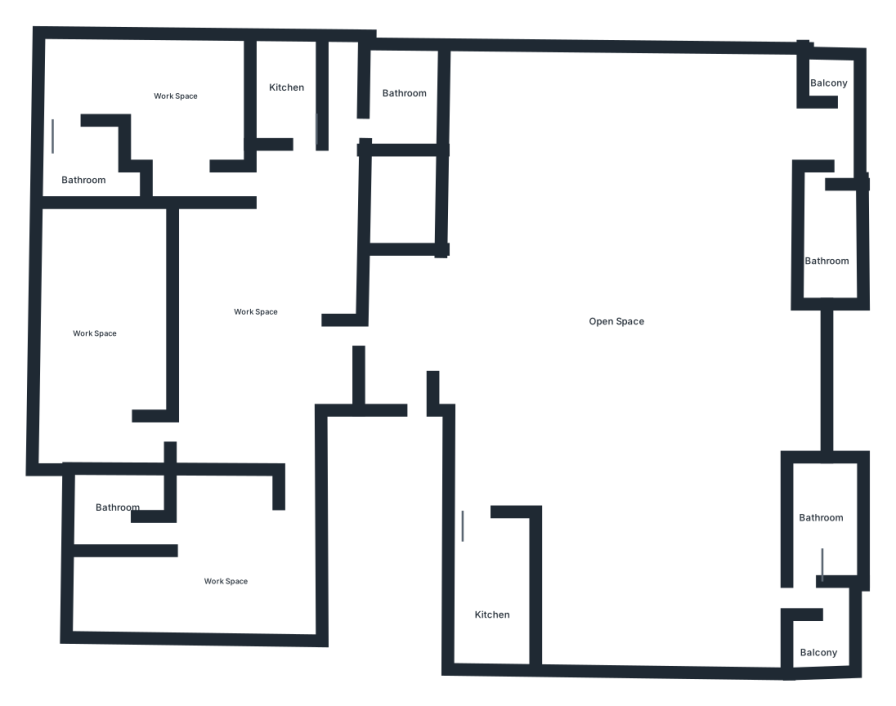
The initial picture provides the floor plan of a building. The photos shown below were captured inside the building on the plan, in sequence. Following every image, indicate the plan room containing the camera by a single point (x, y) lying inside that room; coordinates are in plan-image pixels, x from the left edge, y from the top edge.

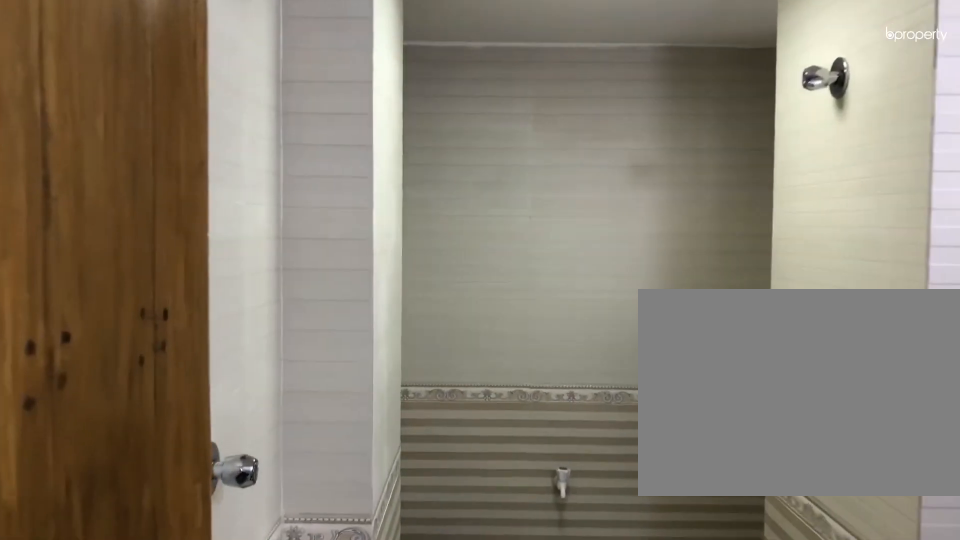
(824, 561)
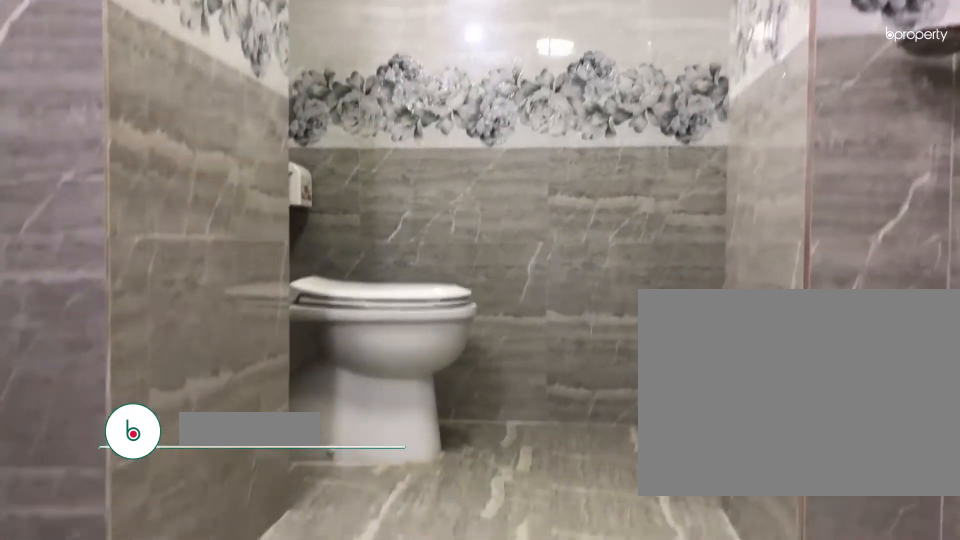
(838, 236)
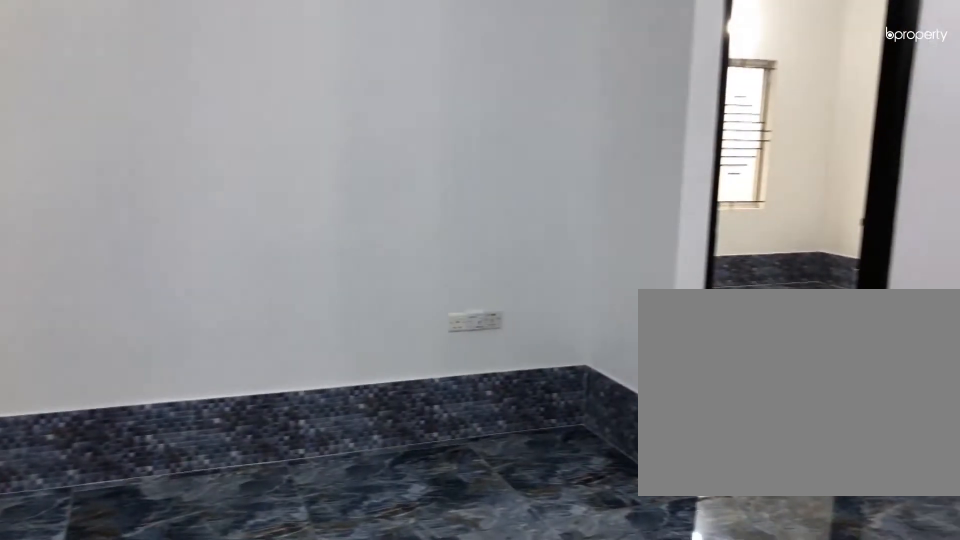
(271, 290)
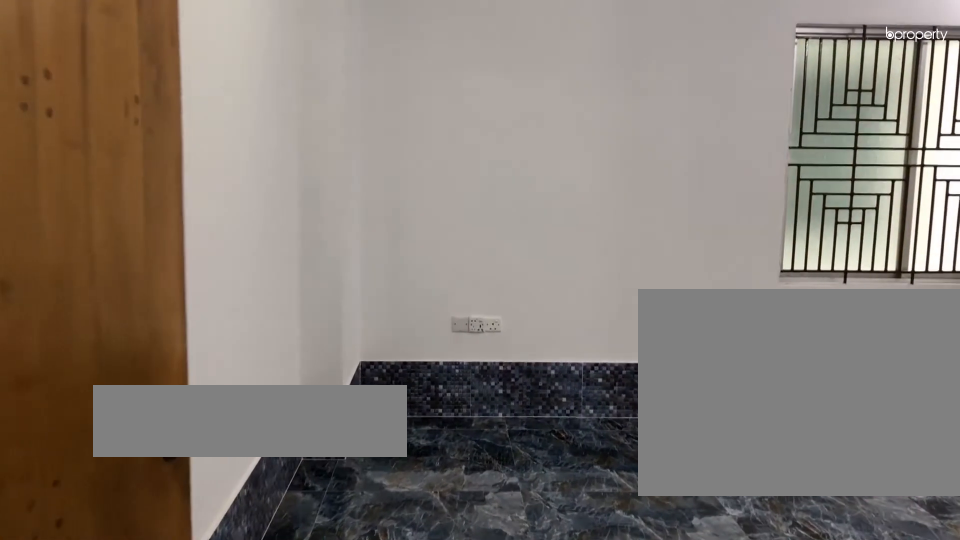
(257, 533)
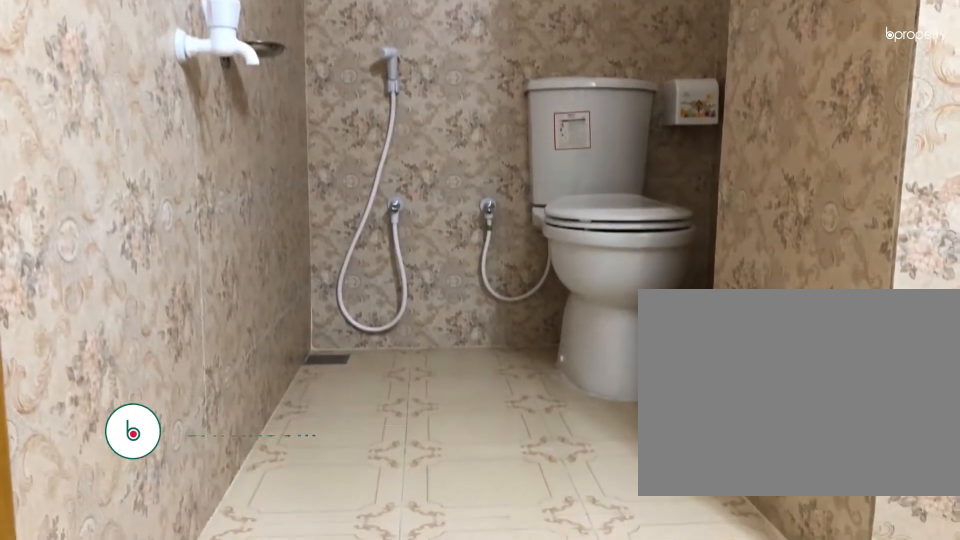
(112, 515)
